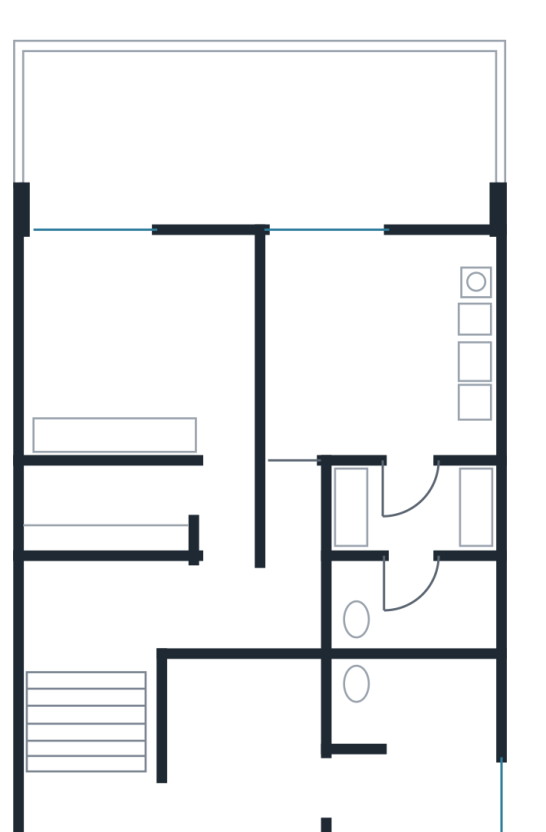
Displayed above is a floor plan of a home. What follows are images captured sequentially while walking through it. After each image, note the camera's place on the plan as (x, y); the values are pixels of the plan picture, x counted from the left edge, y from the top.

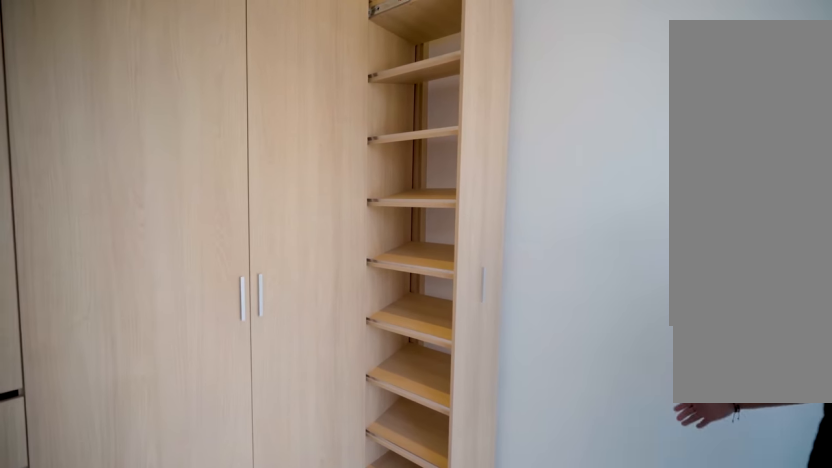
(115, 375)
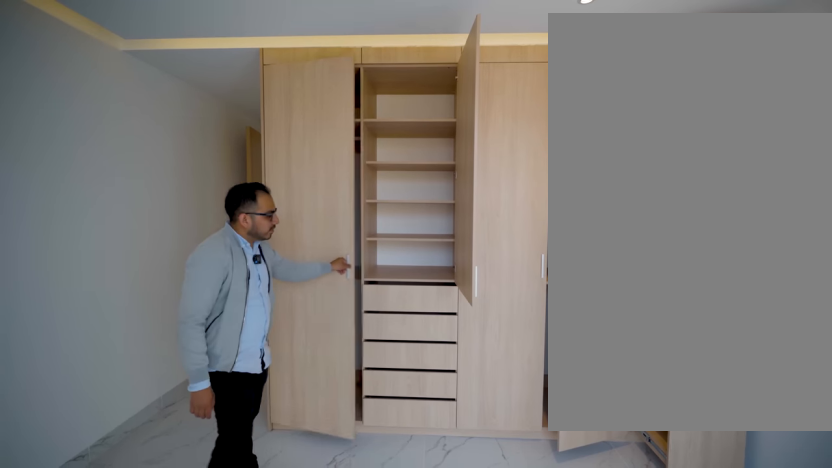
(132, 353)
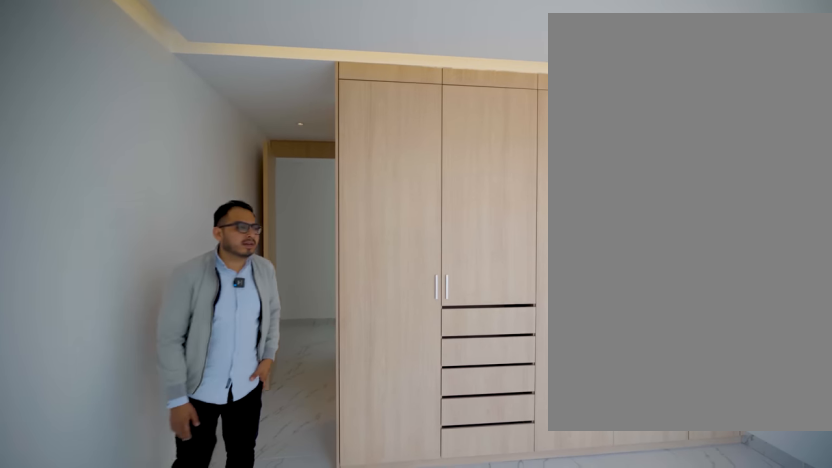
(211, 295)
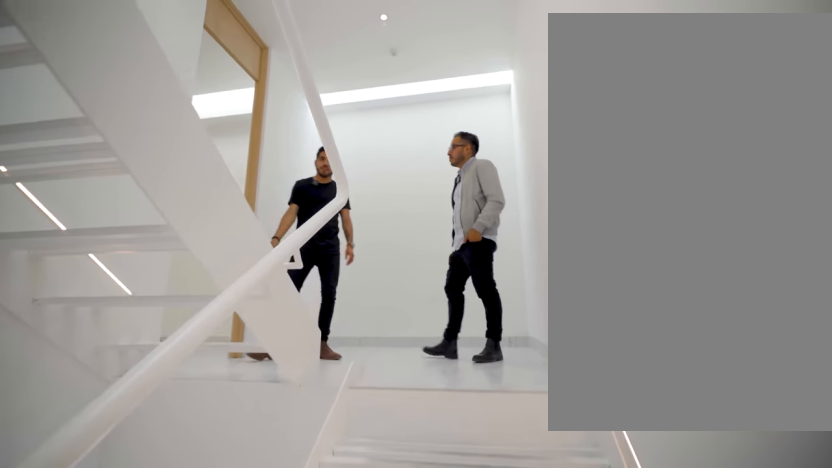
(55, 667)
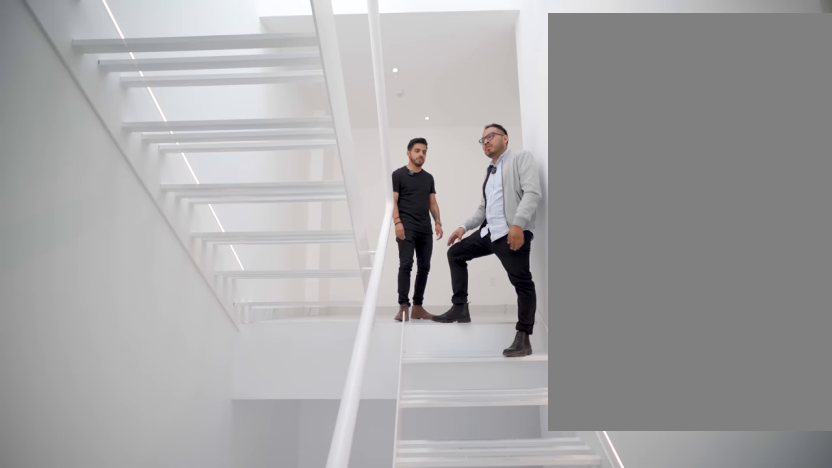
(139, 806)
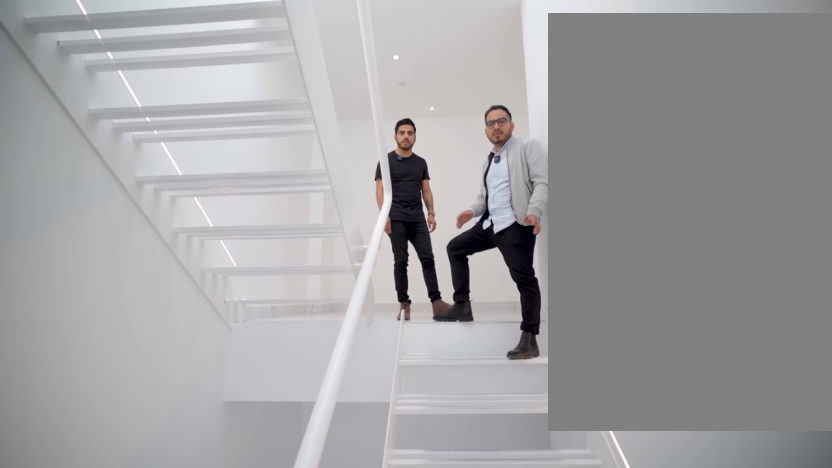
(139, 806)
